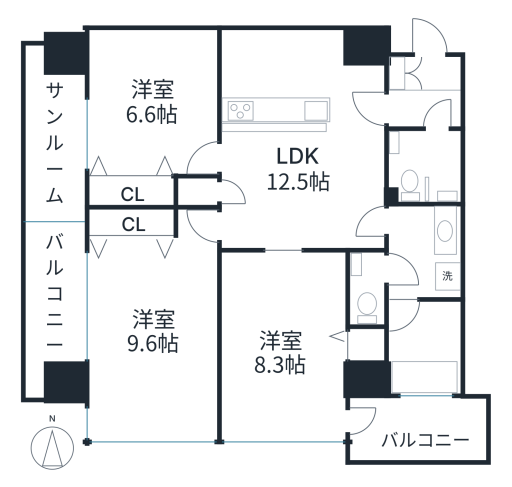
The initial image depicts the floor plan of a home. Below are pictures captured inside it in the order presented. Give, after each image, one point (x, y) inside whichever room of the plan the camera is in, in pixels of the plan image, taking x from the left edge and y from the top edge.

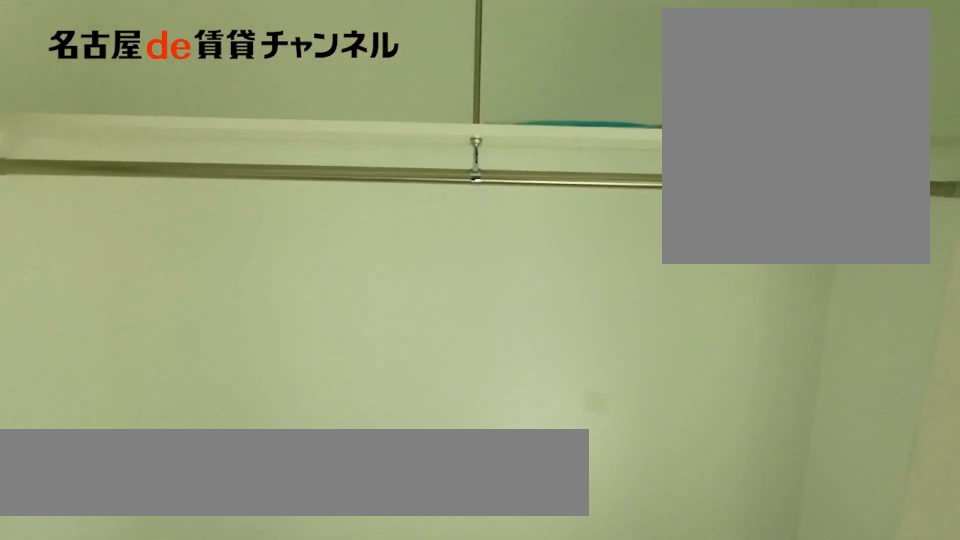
(130, 188)
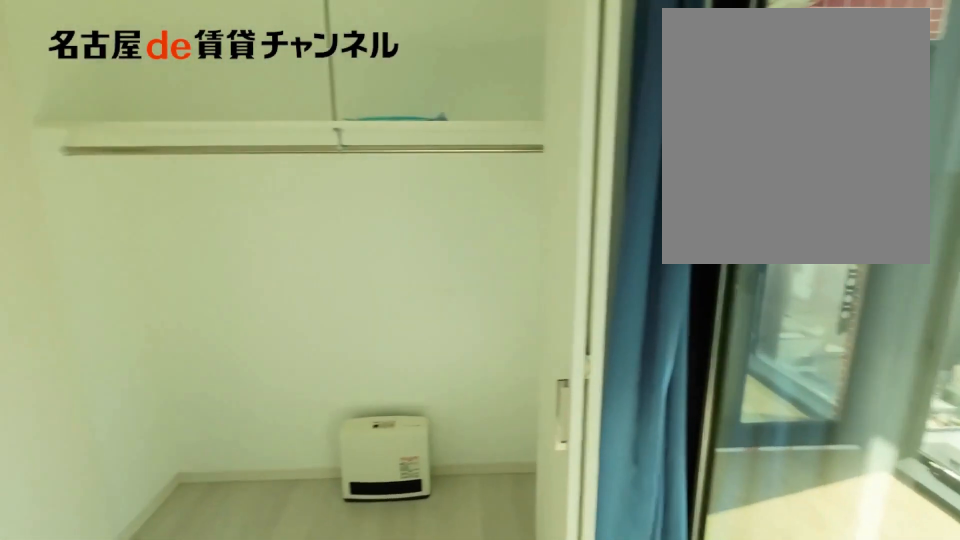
(153, 101)
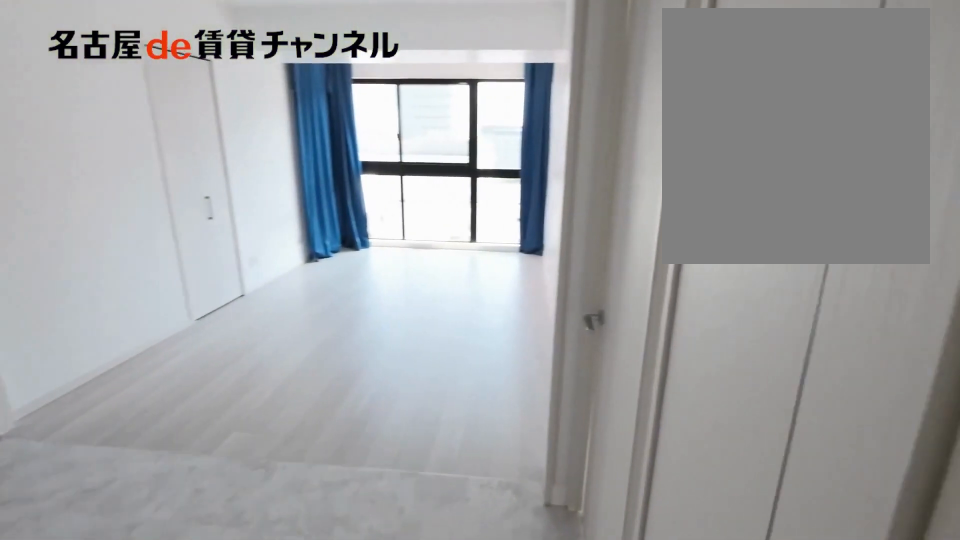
(294, 276)
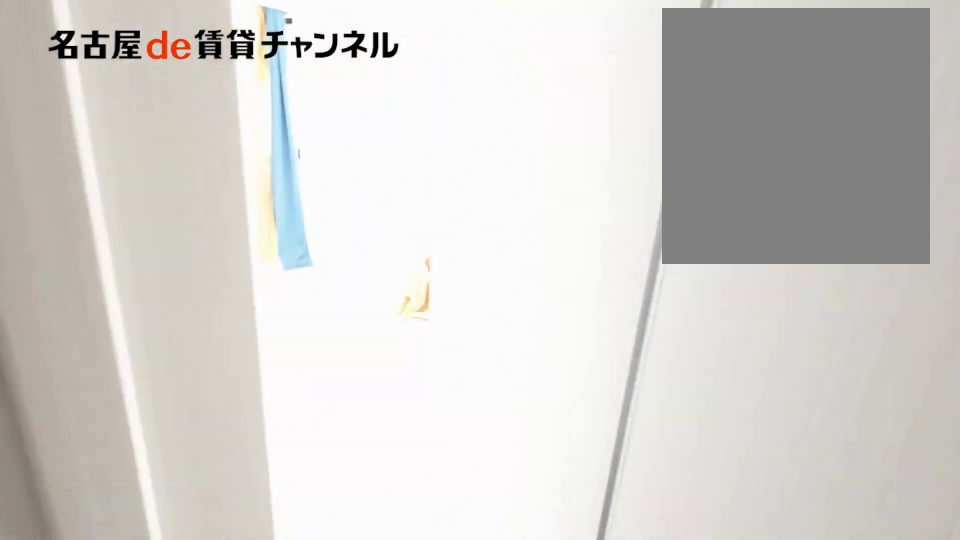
(294, 276)
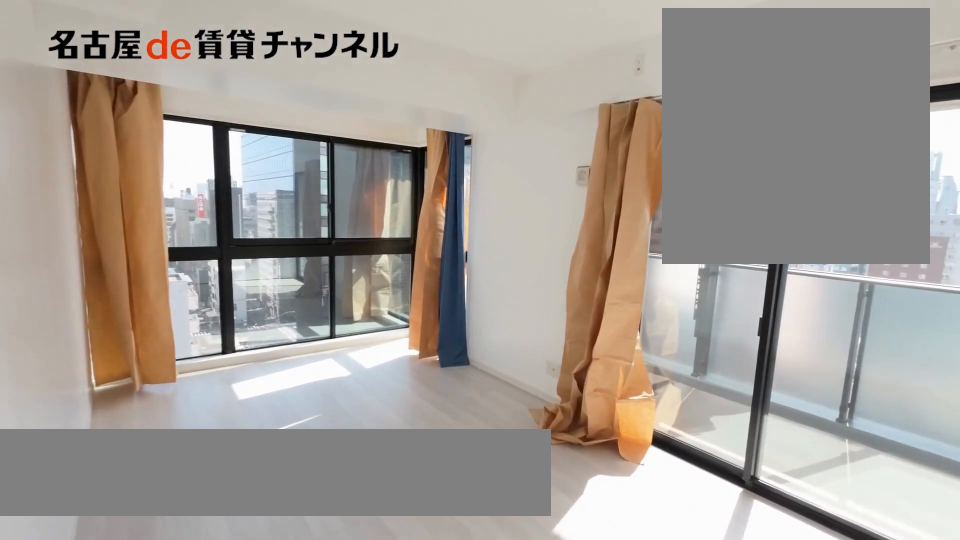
(159, 332)
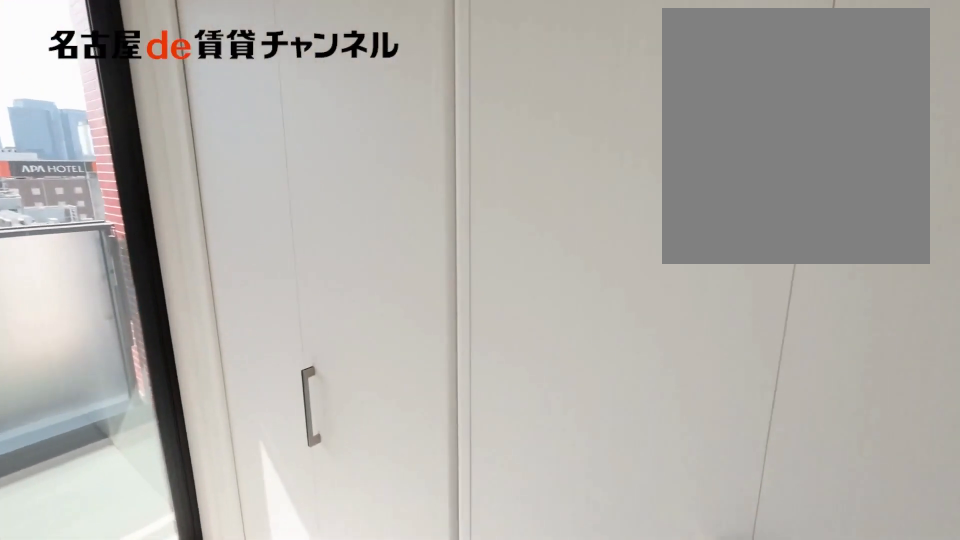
(159, 332)
